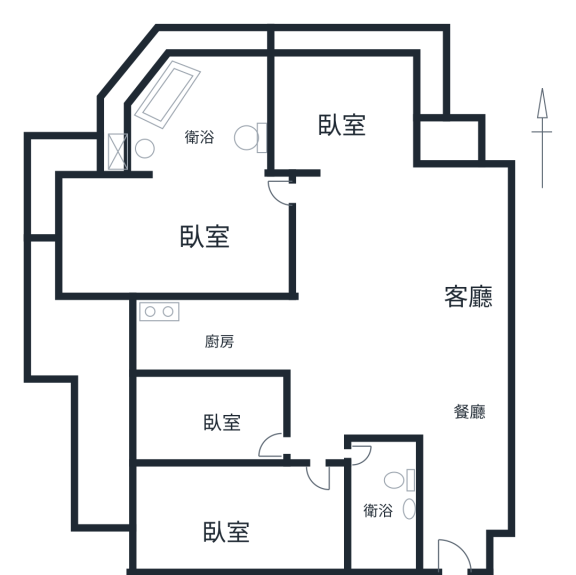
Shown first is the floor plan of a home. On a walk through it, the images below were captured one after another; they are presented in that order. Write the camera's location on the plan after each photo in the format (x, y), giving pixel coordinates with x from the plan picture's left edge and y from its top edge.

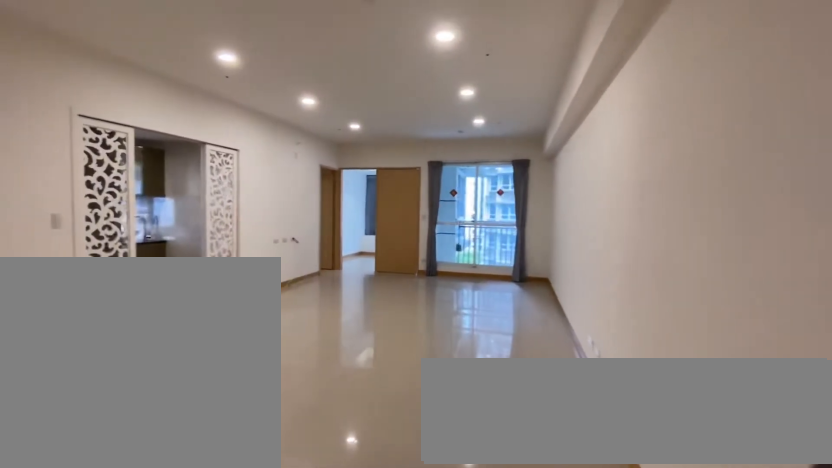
(421, 371)
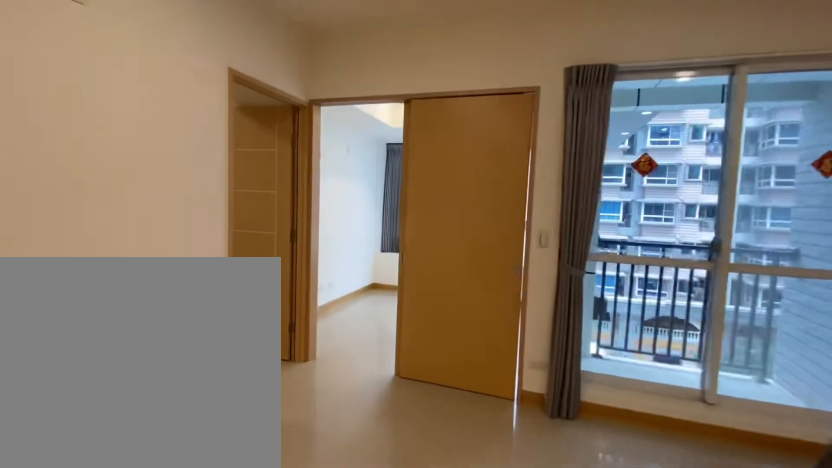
(420, 256)
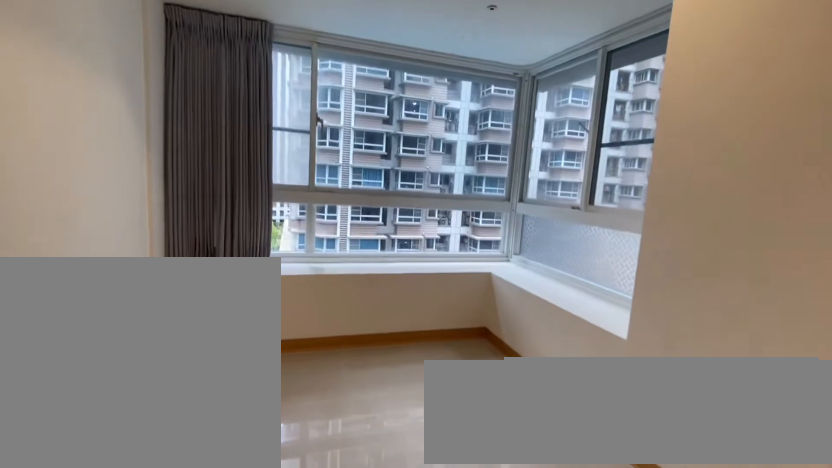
(340, 128)
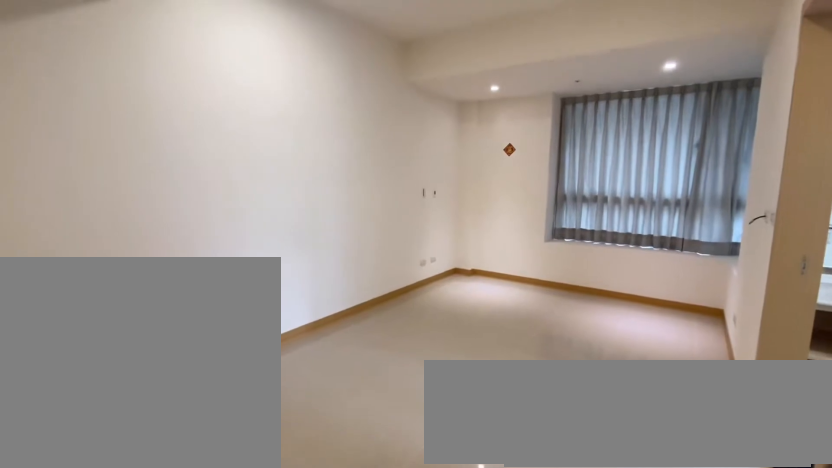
(211, 203)
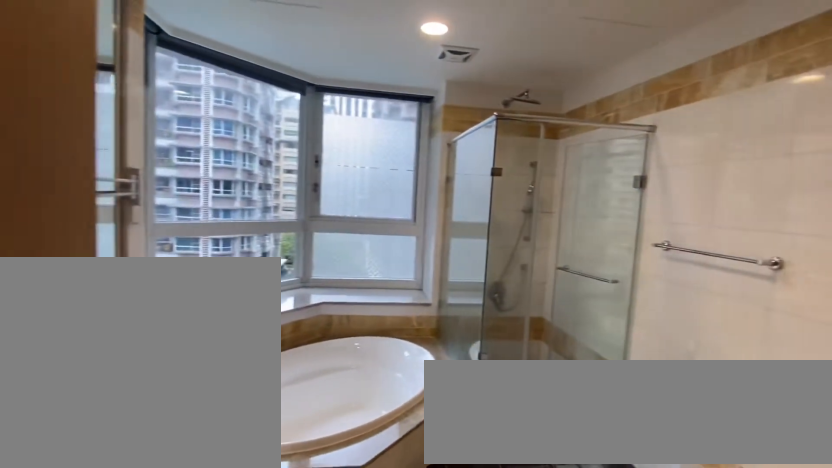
(195, 117)
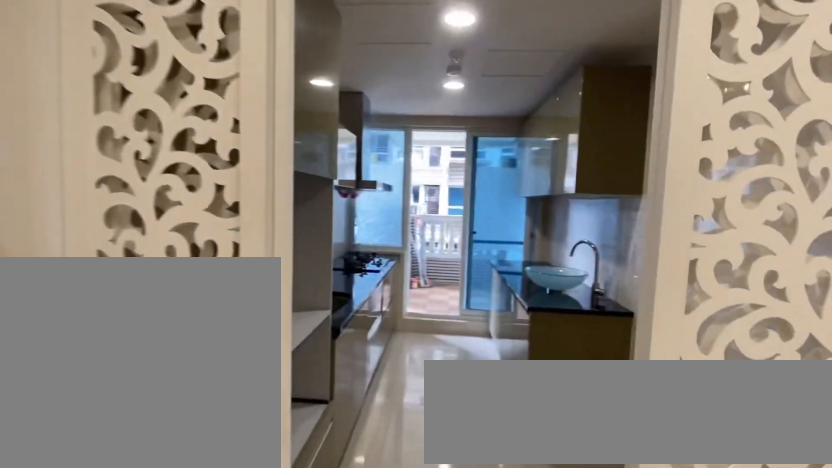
(218, 331)
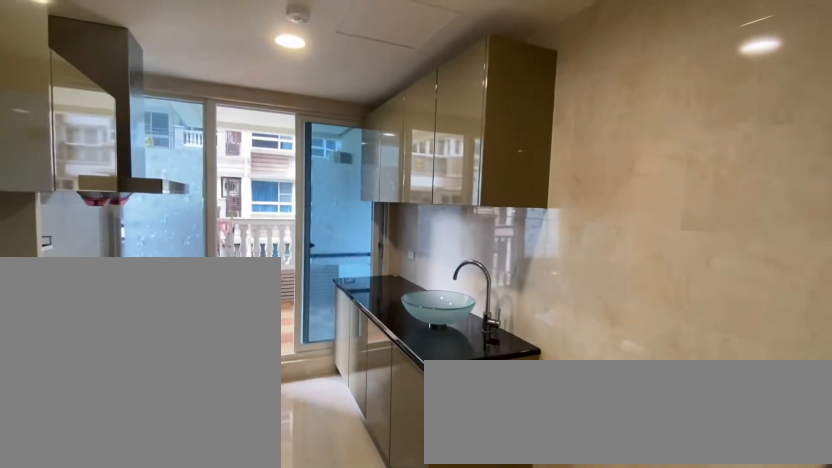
(221, 323)
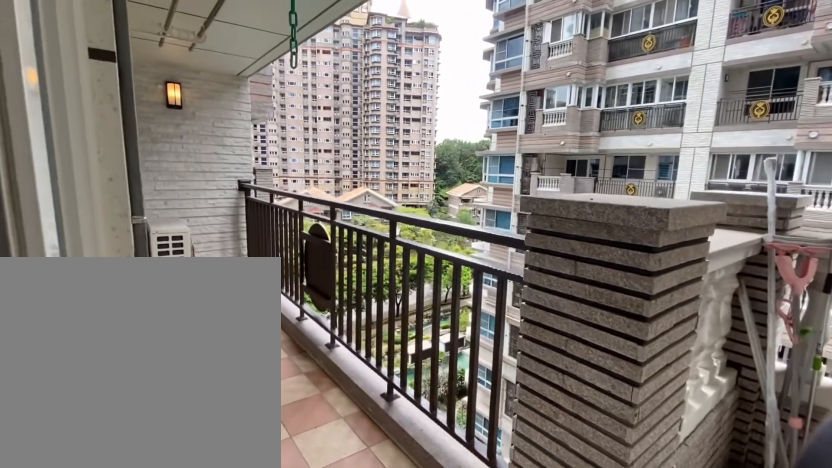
(92, 367)
